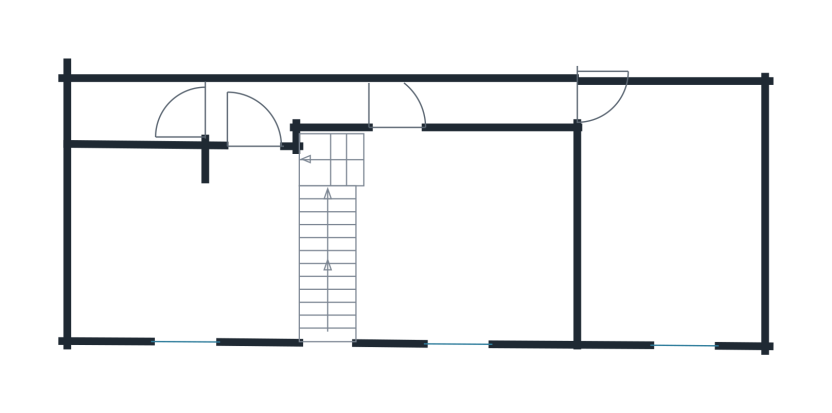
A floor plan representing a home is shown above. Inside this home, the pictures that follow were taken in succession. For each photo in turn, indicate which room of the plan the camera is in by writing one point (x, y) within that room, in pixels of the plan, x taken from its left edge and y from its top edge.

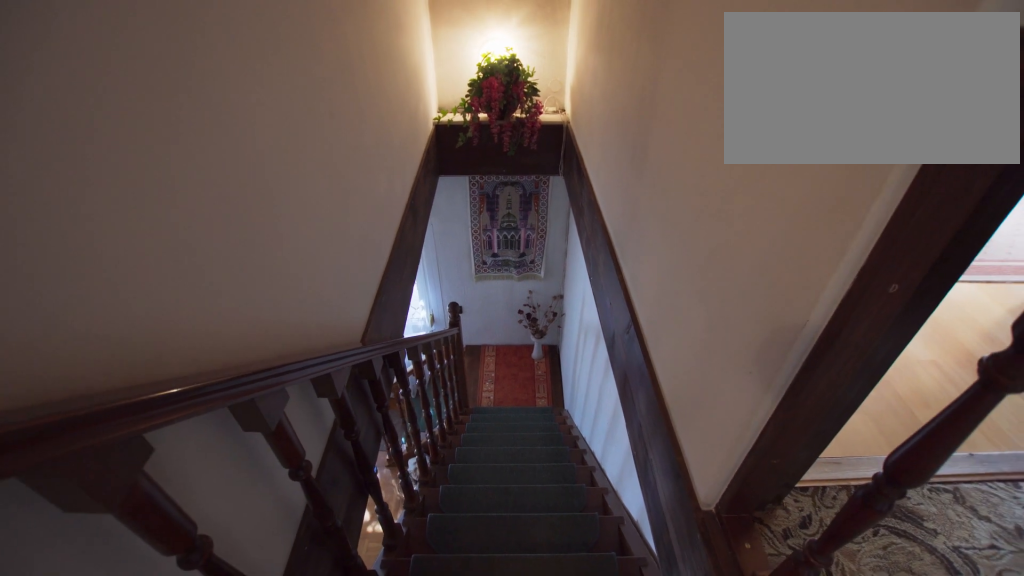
(326, 270)
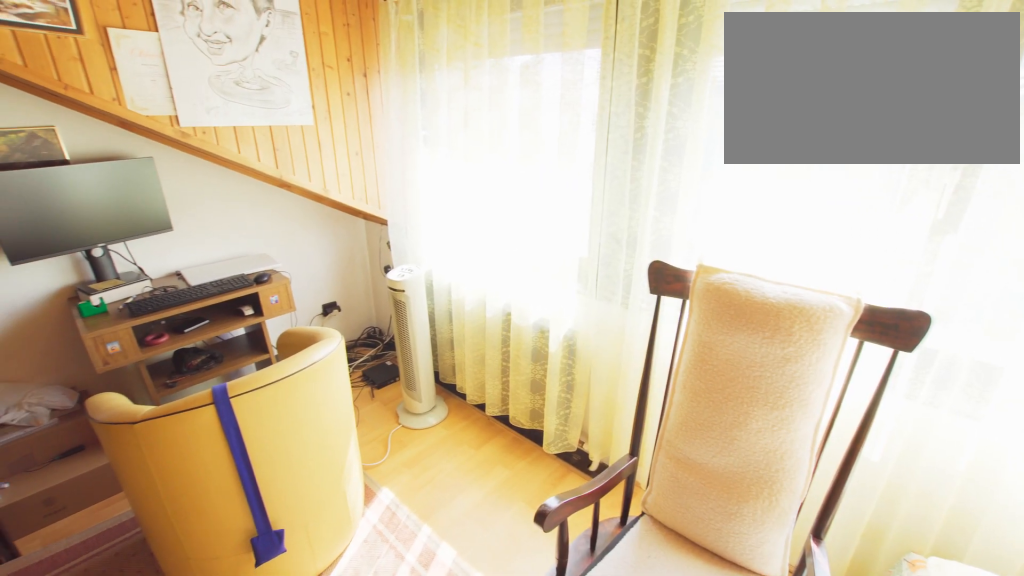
(187, 245)
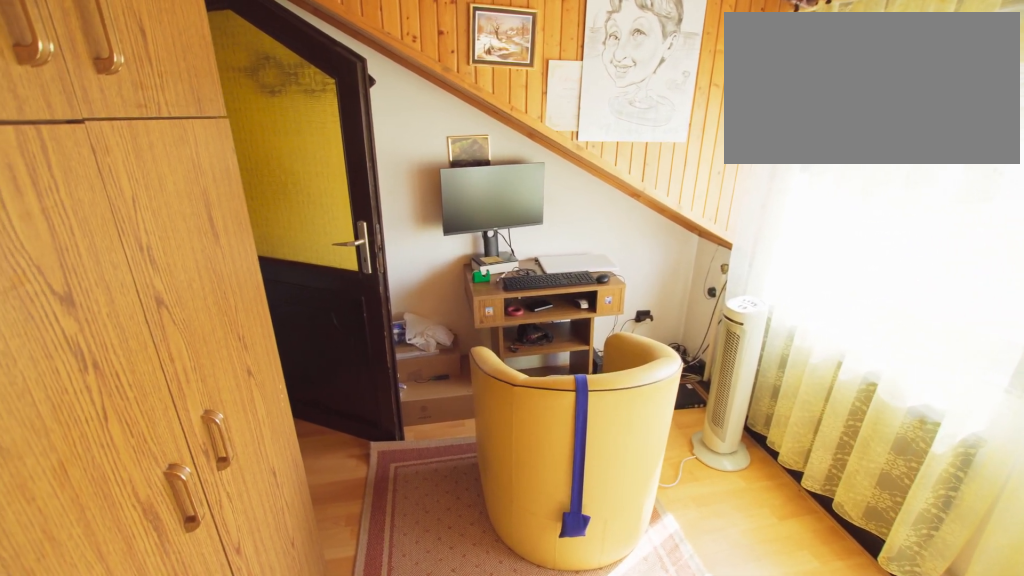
(186, 245)
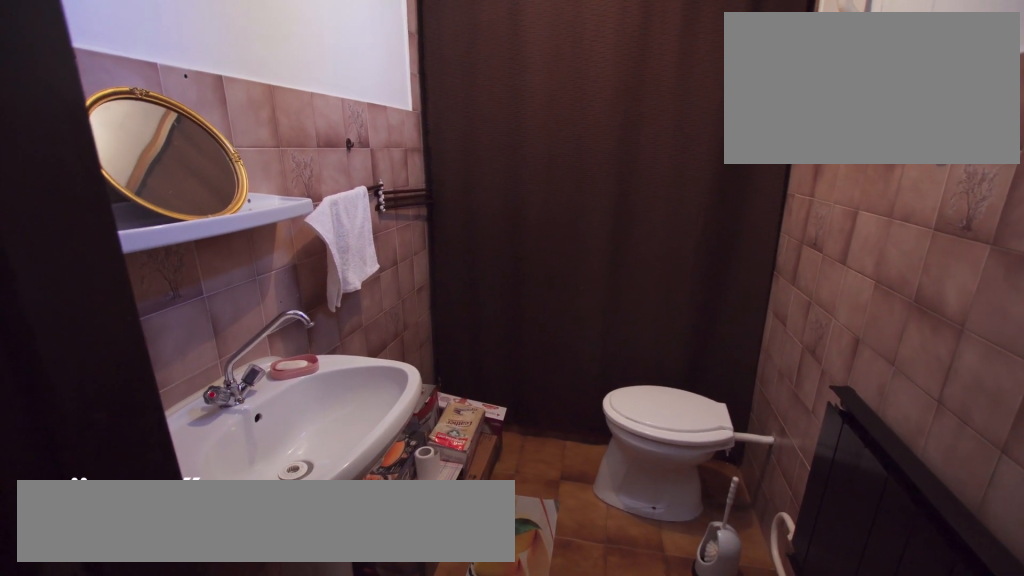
(144, 115)
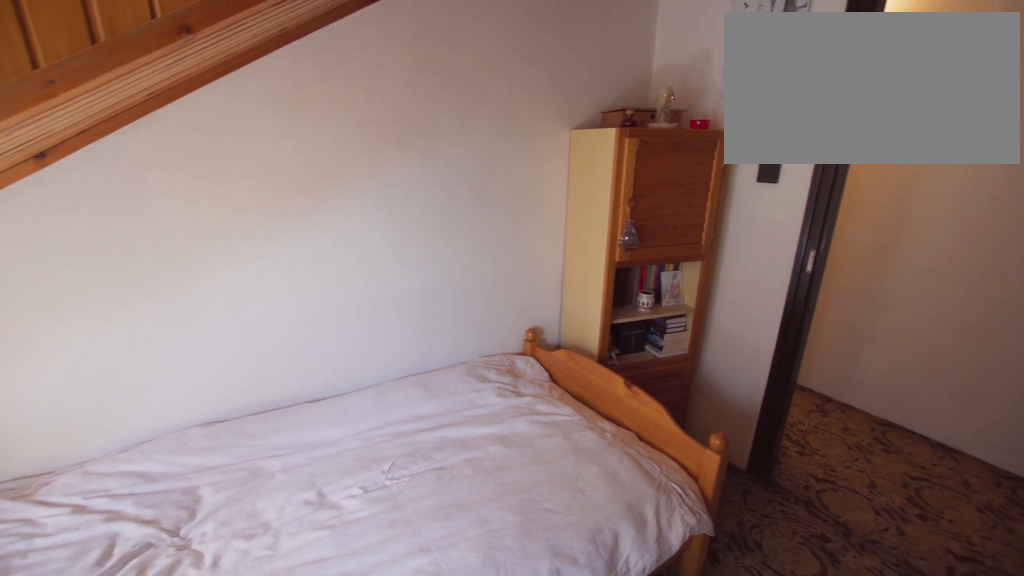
(458, 239)
